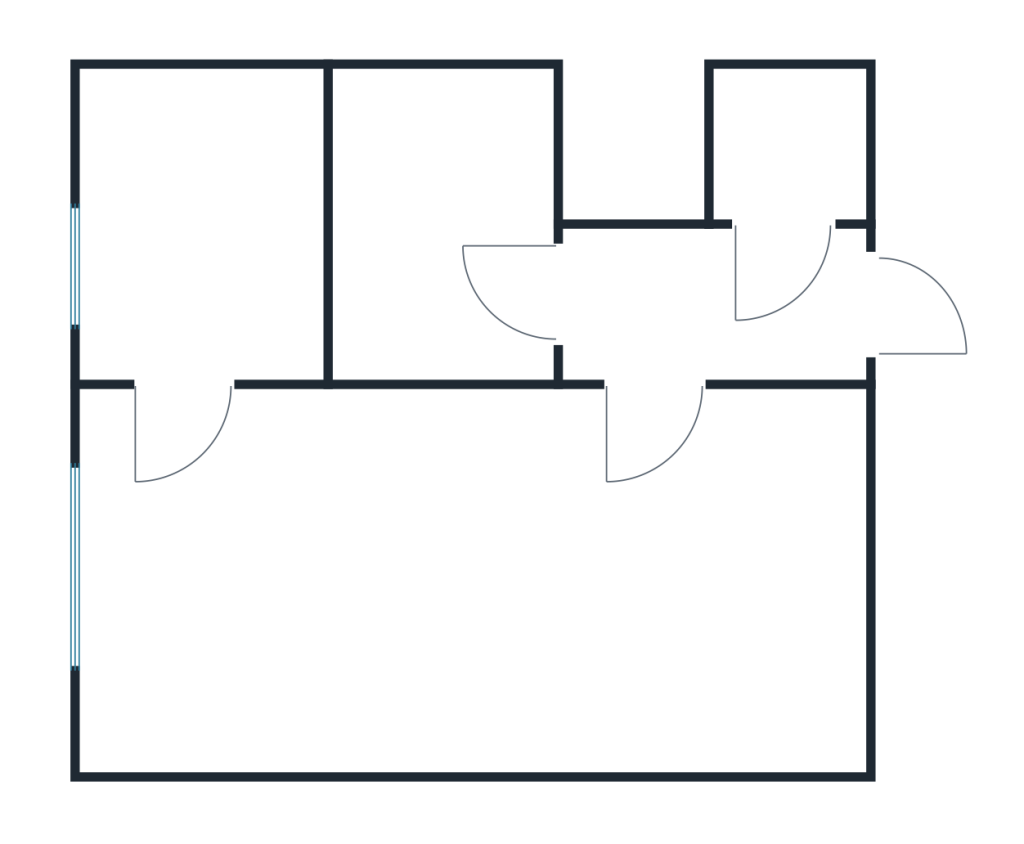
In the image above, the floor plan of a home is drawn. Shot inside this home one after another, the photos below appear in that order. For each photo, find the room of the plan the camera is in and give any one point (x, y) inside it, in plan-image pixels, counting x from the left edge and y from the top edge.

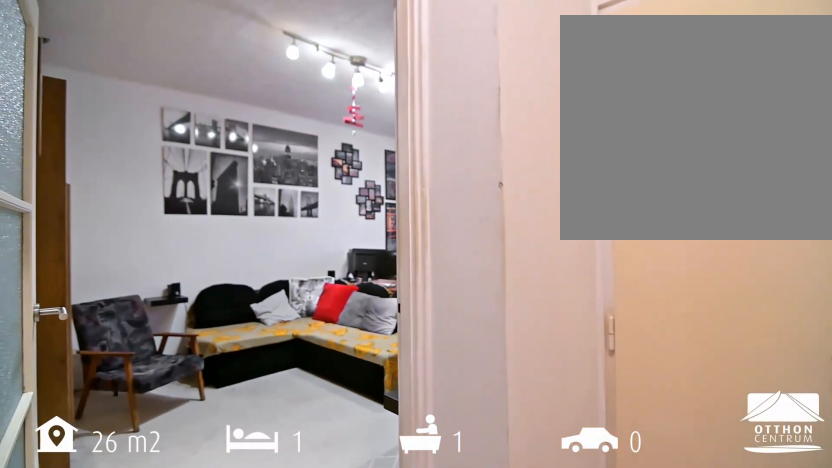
(707, 307)
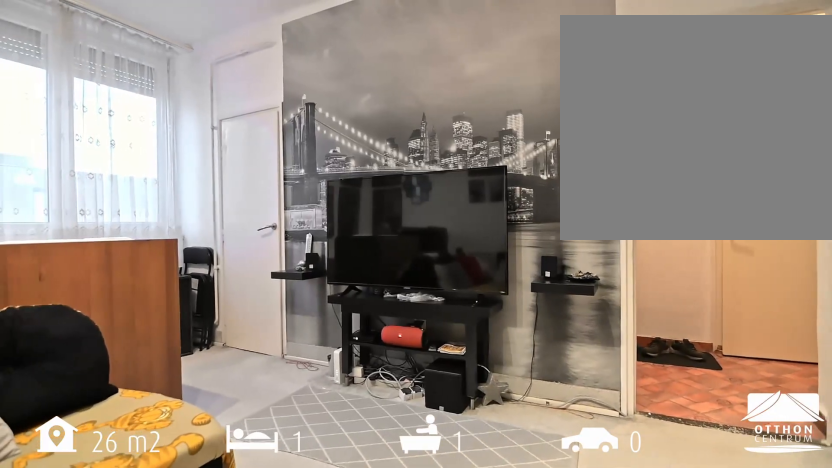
(468, 586)
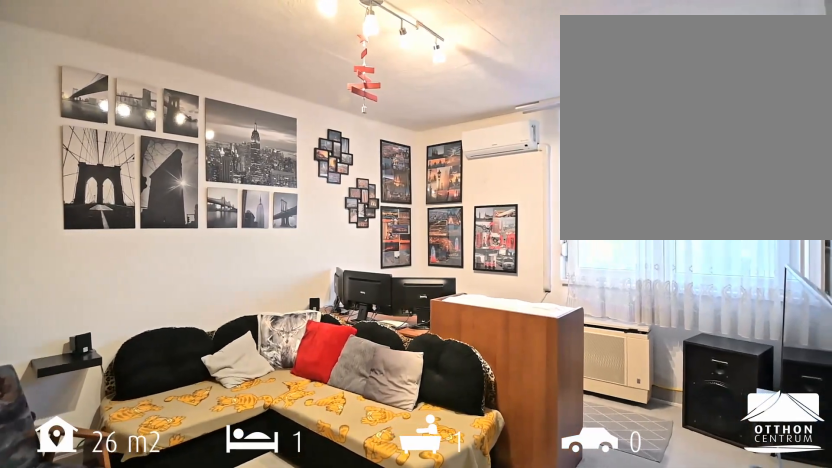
(468, 586)
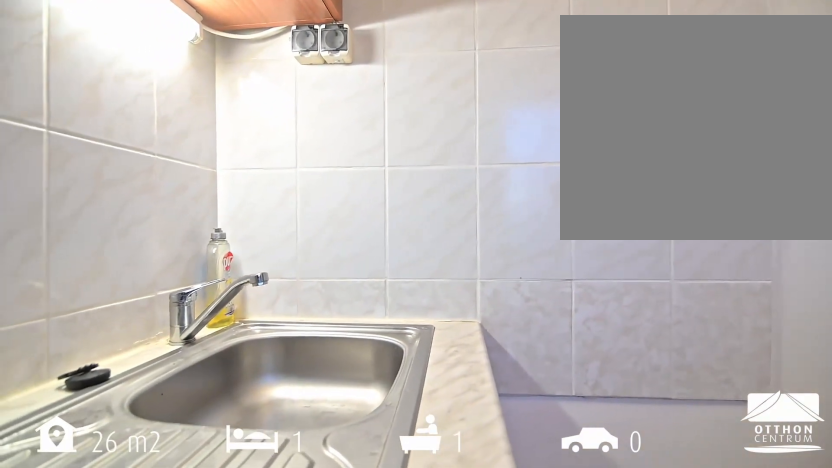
(202, 229)
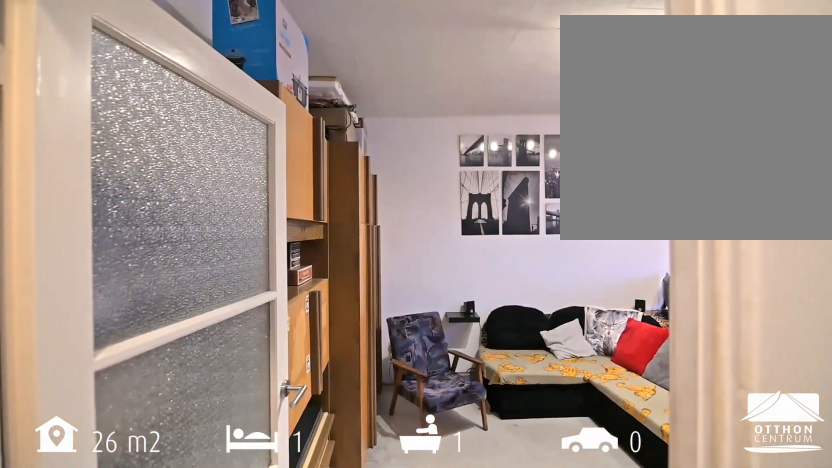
(649, 381)
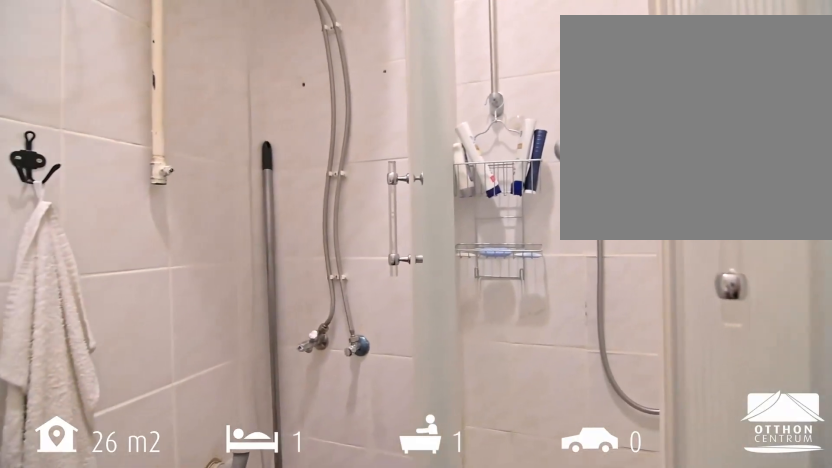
(441, 237)
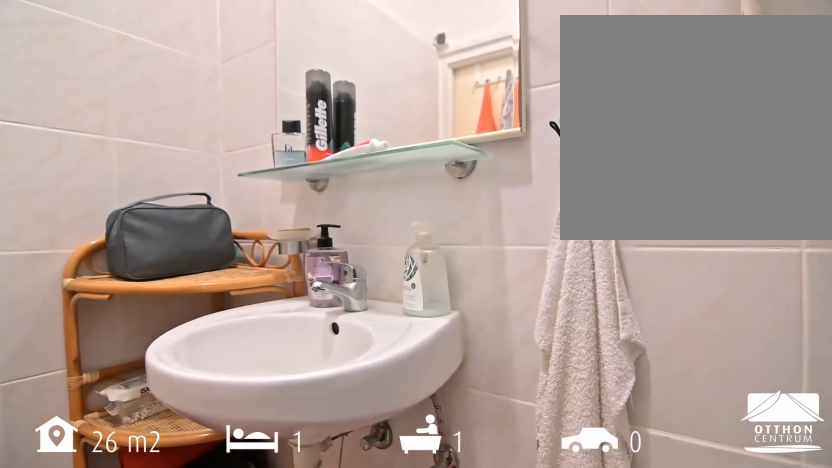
(441, 237)
